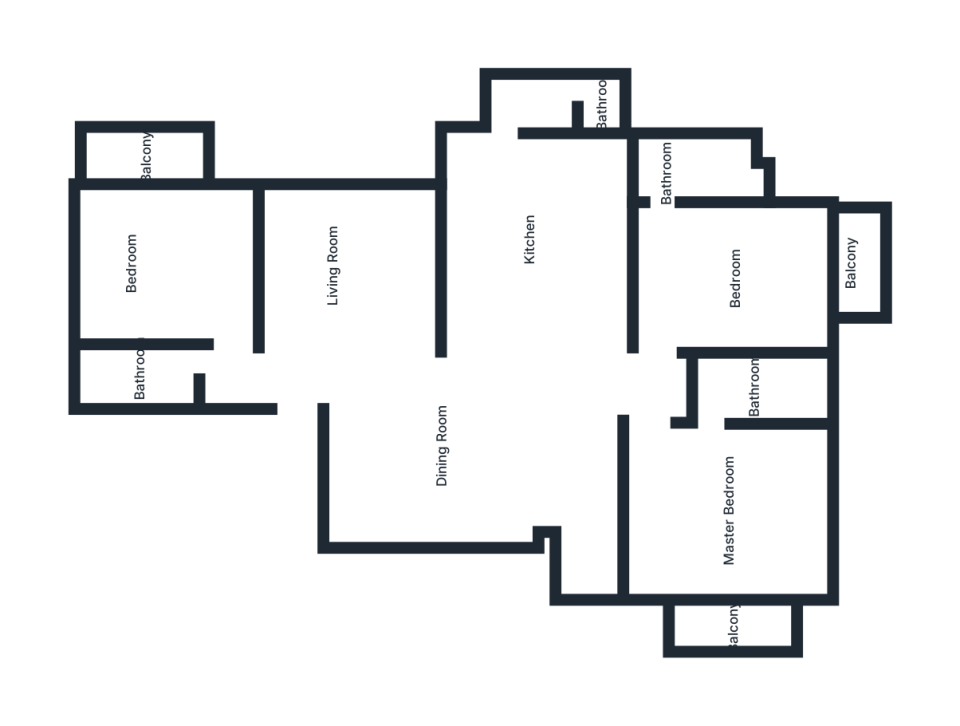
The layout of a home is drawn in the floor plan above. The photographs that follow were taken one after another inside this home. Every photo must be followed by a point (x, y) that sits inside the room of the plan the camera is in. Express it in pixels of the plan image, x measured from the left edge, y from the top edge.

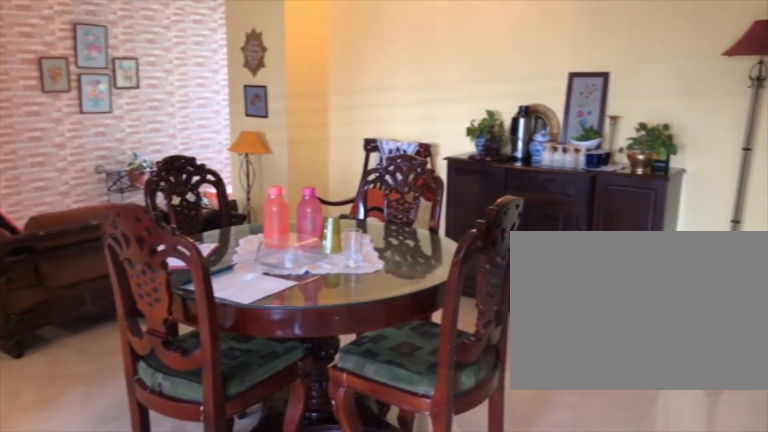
(449, 410)
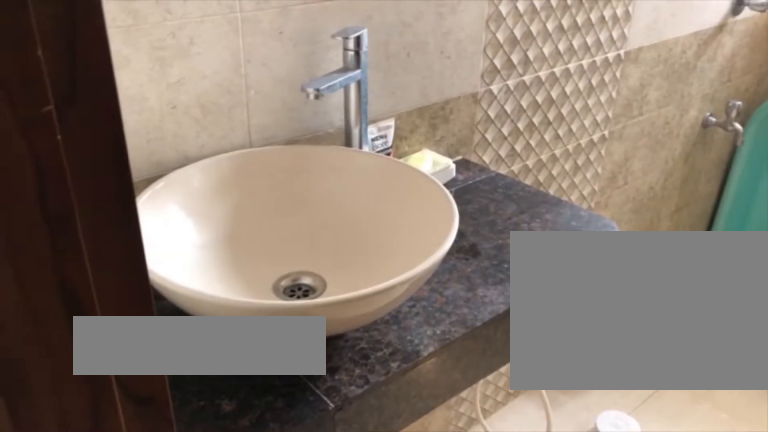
(178, 380)
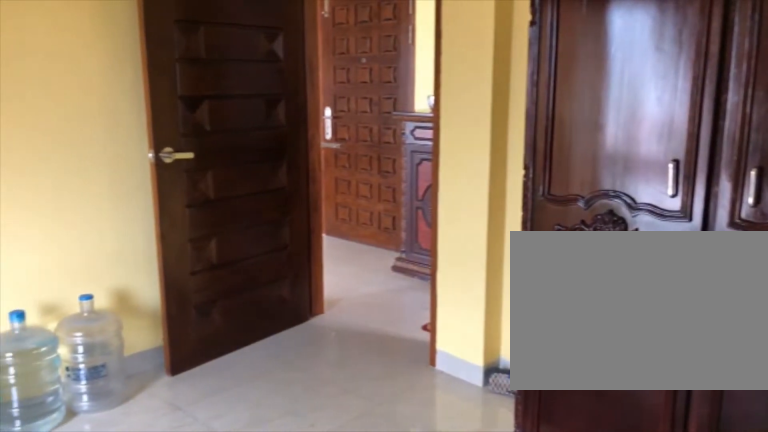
(213, 283)
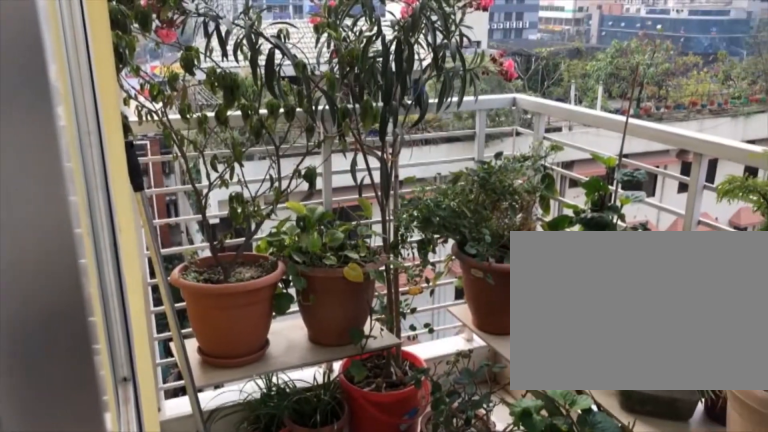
(164, 155)
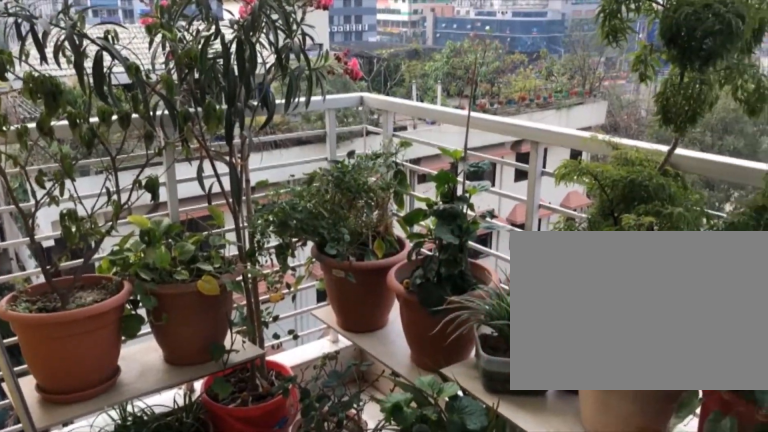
(164, 155)
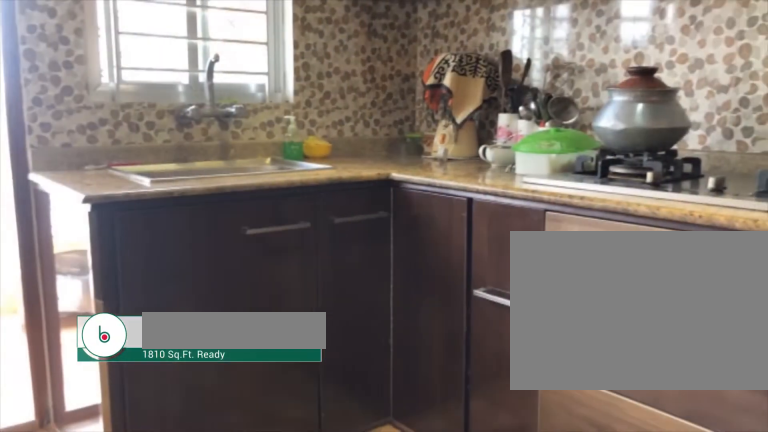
(527, 257)
